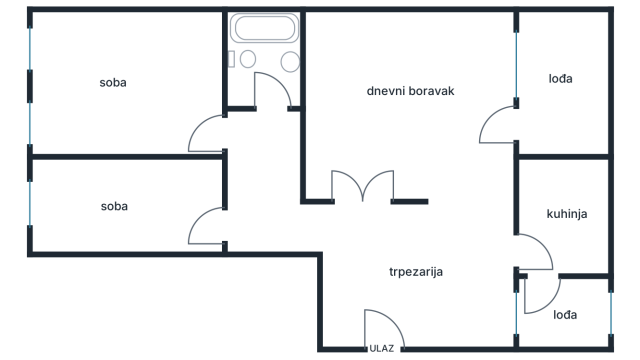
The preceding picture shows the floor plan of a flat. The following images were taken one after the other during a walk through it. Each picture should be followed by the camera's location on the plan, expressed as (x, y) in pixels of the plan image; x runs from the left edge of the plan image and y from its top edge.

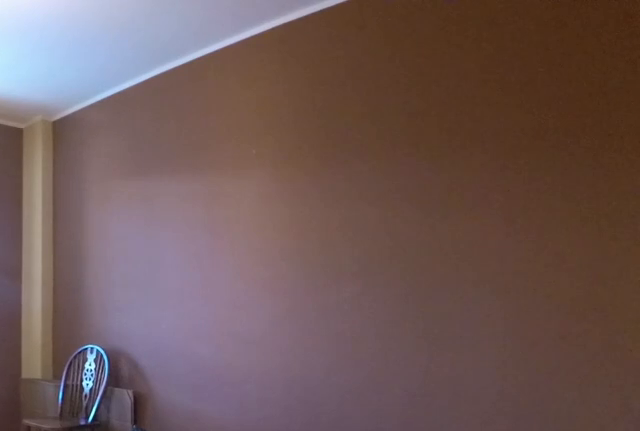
(215, 128)
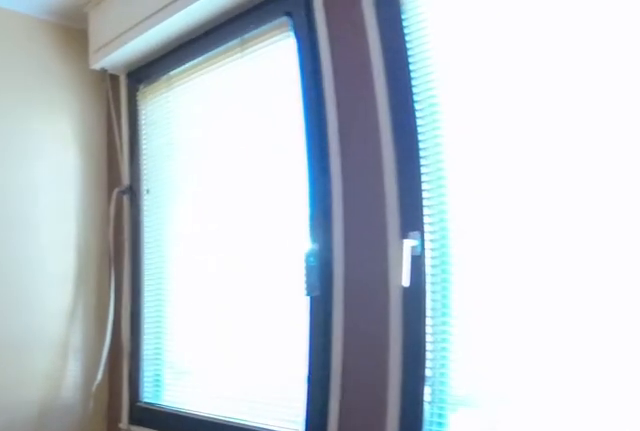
(149, 43)
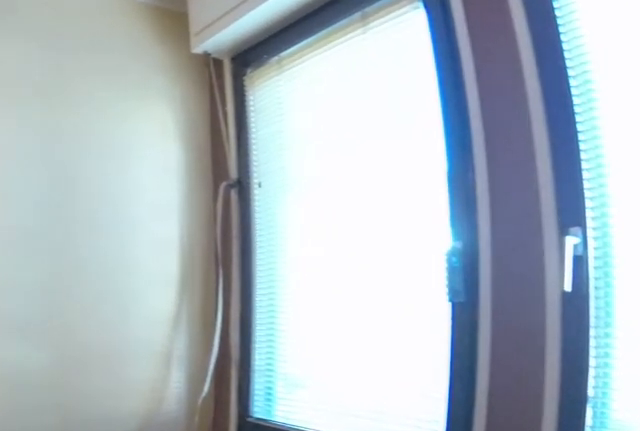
(149, 59)
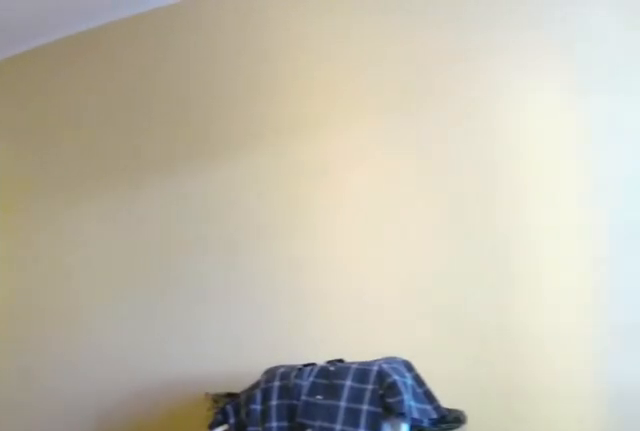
(141, 68)
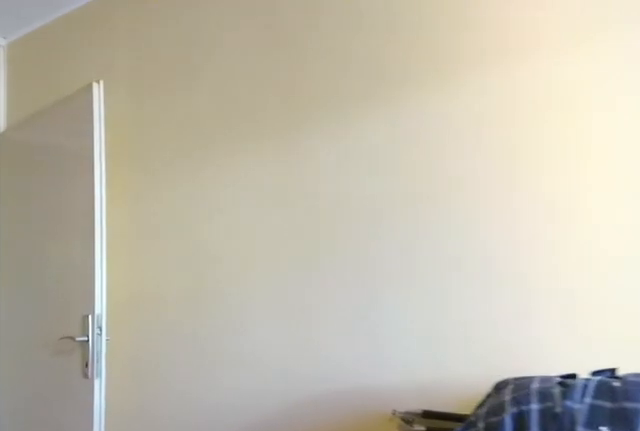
(150, 93)
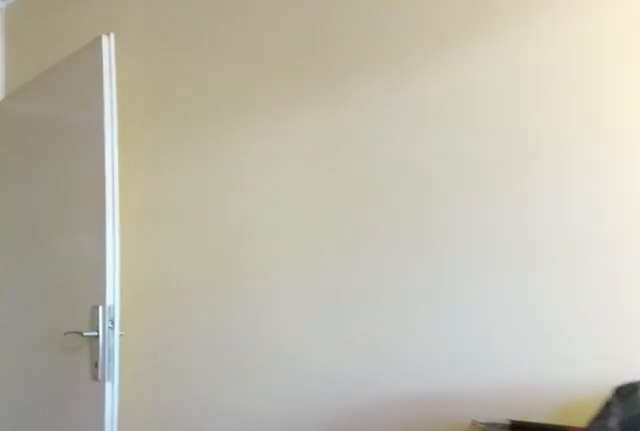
(157, 100)
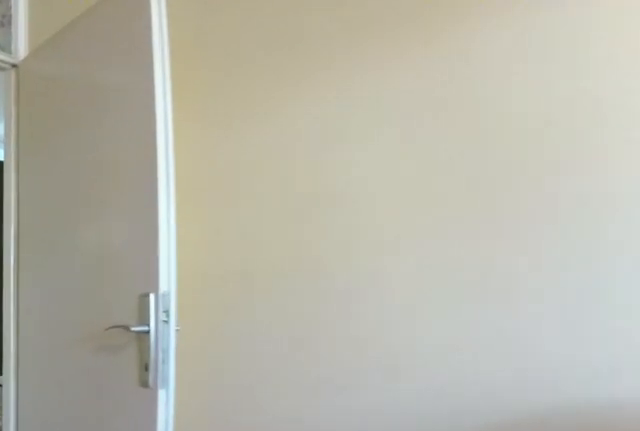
(167, 105)
